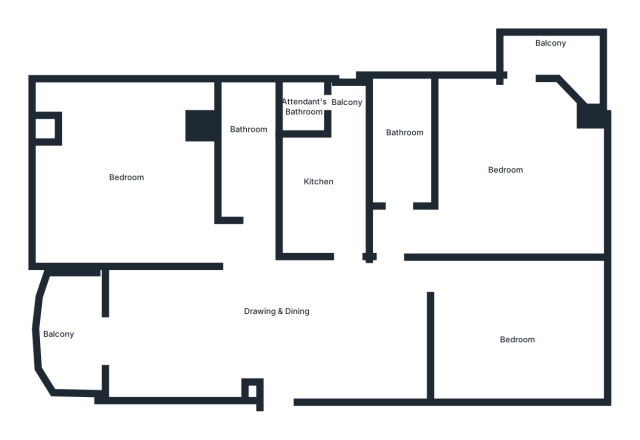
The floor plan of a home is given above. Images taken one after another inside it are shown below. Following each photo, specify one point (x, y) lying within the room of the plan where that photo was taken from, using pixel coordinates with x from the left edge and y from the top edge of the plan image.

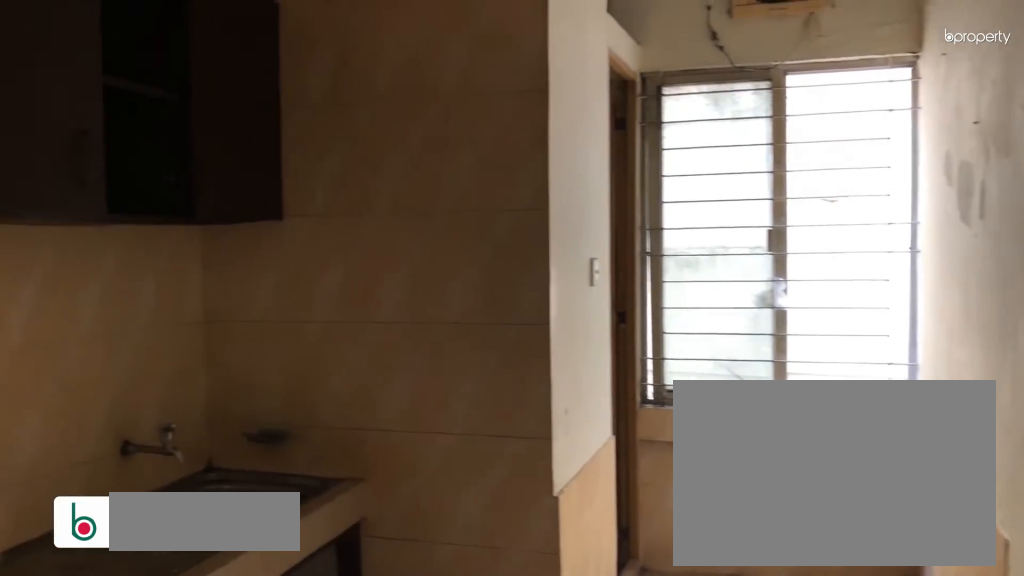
(326, 193)
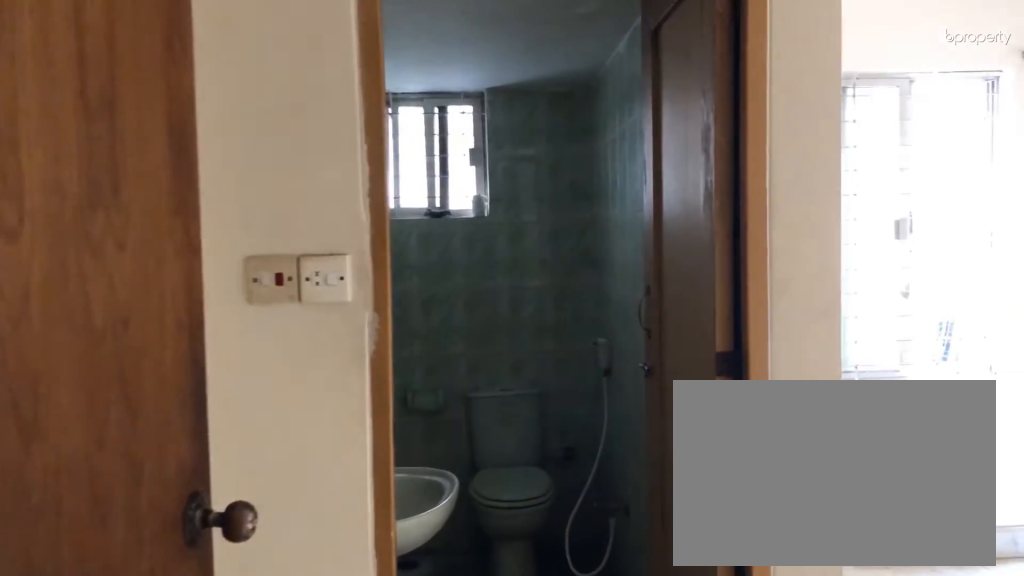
(408, 233)
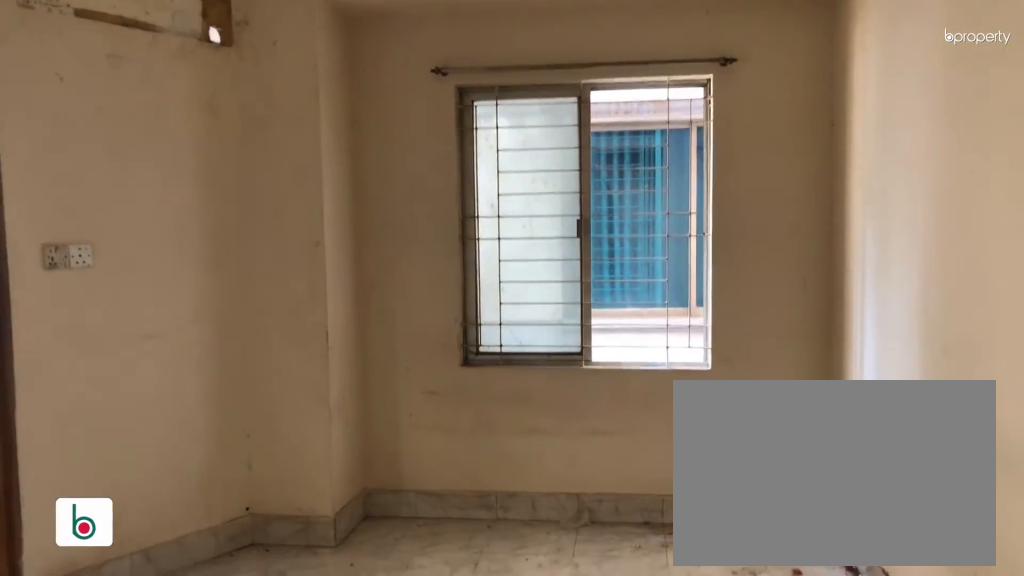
(510, 177)
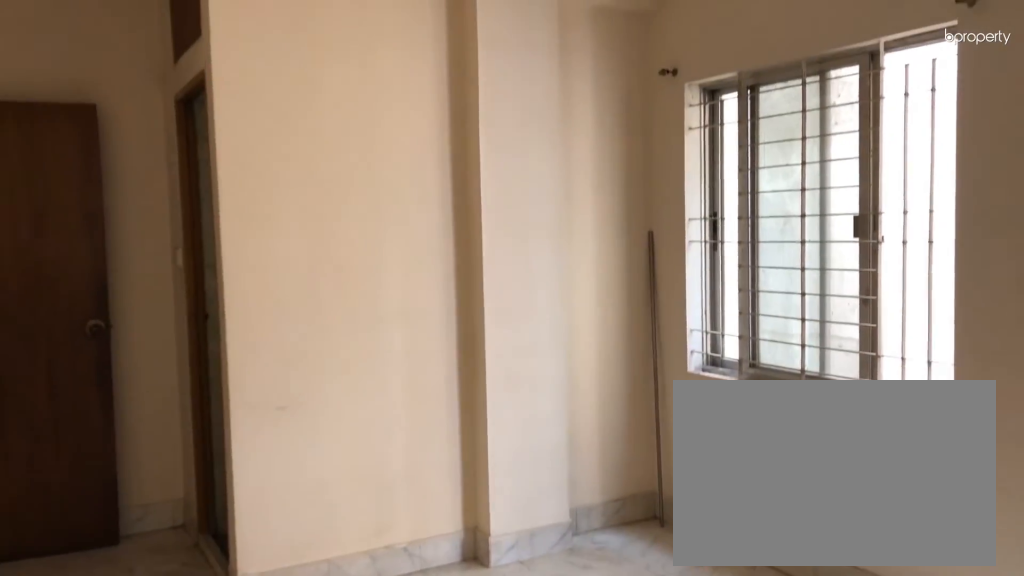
(510, 177)
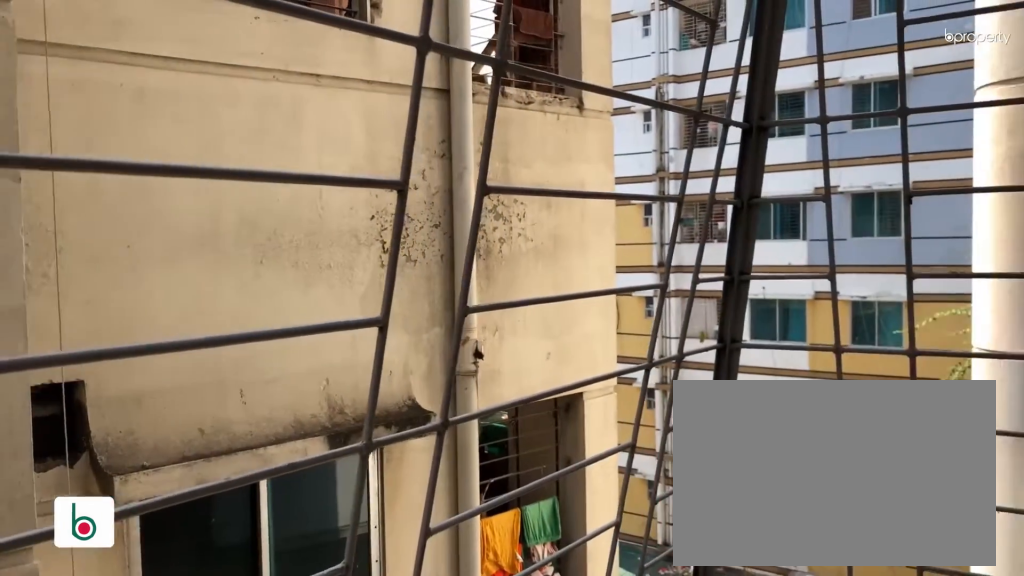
(558, 51)
